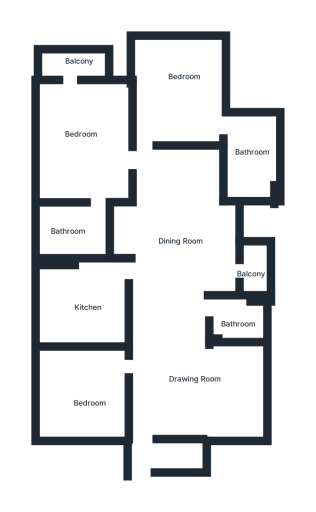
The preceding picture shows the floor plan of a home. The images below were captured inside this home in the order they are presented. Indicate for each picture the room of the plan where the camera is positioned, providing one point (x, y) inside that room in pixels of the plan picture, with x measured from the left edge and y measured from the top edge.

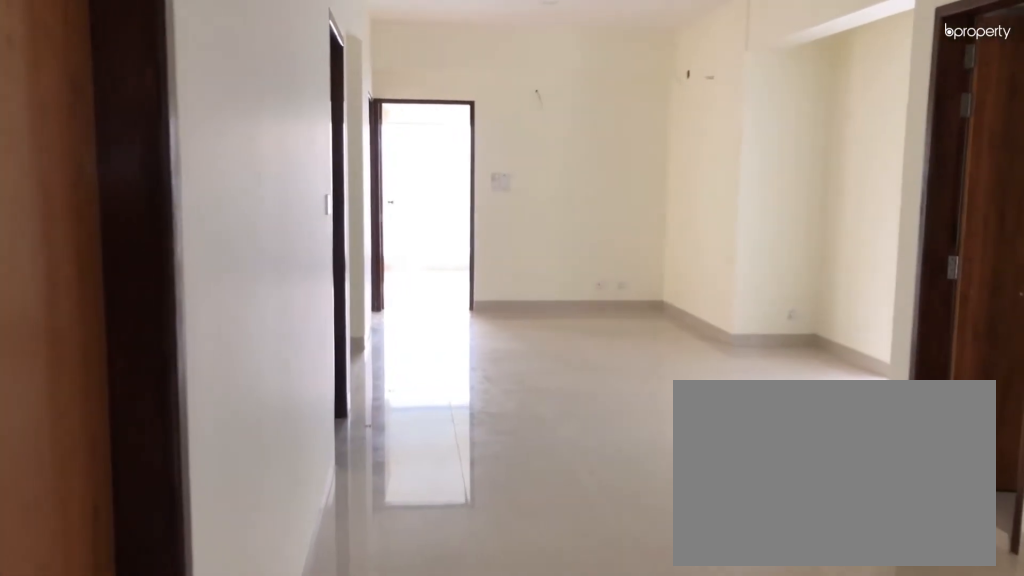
(172, 378)
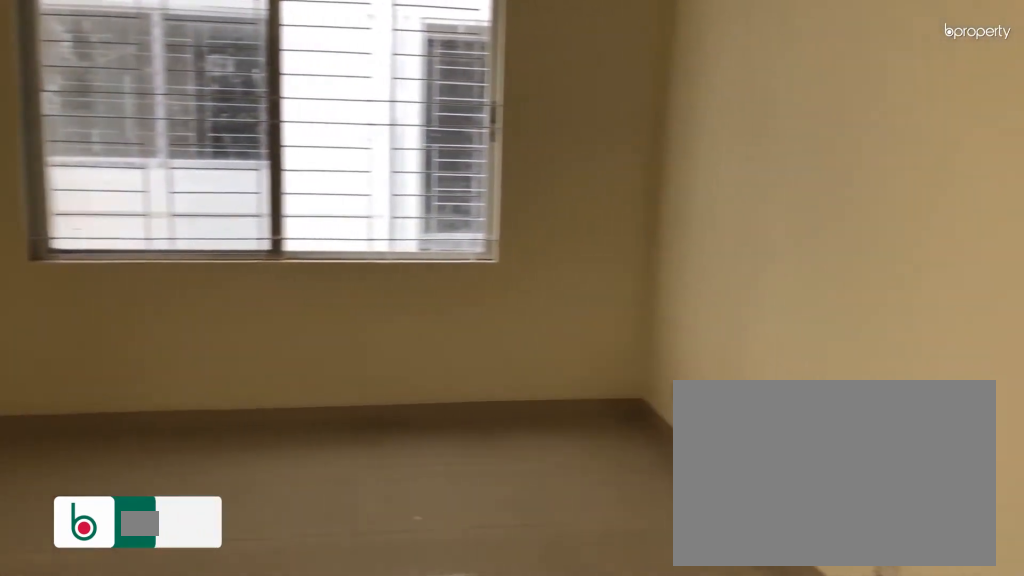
(172, 378)
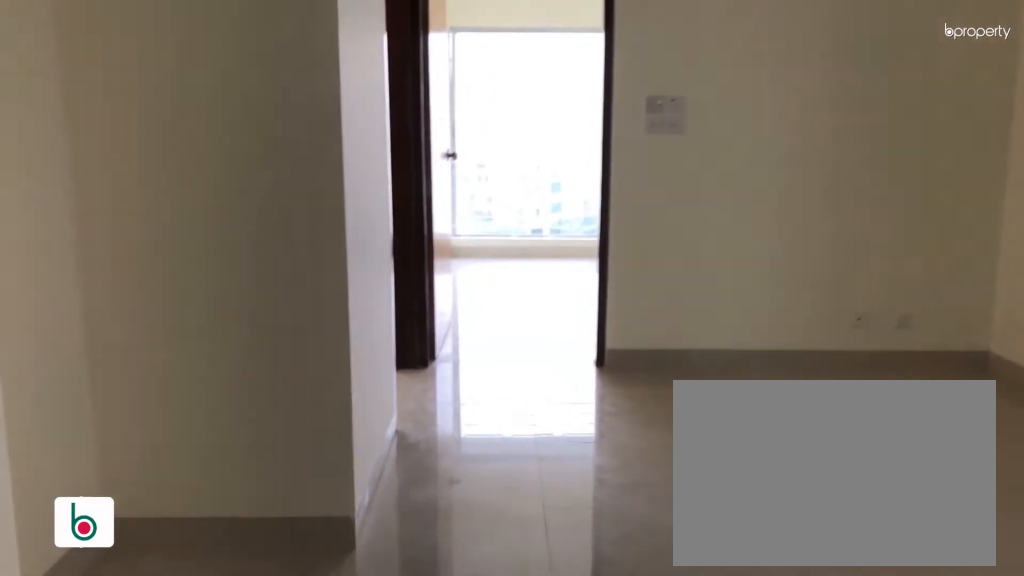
(172, 256)
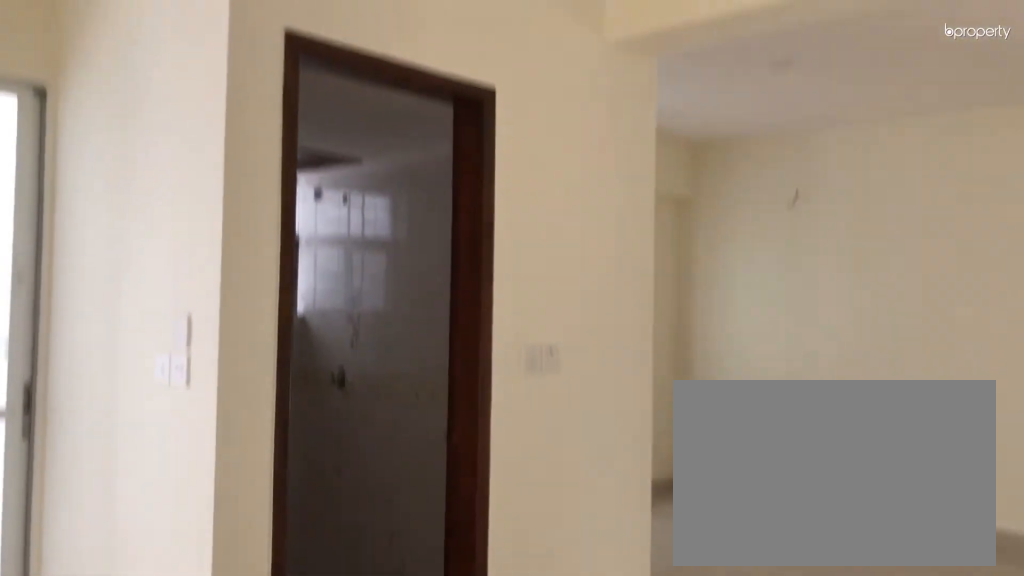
(172, 256)
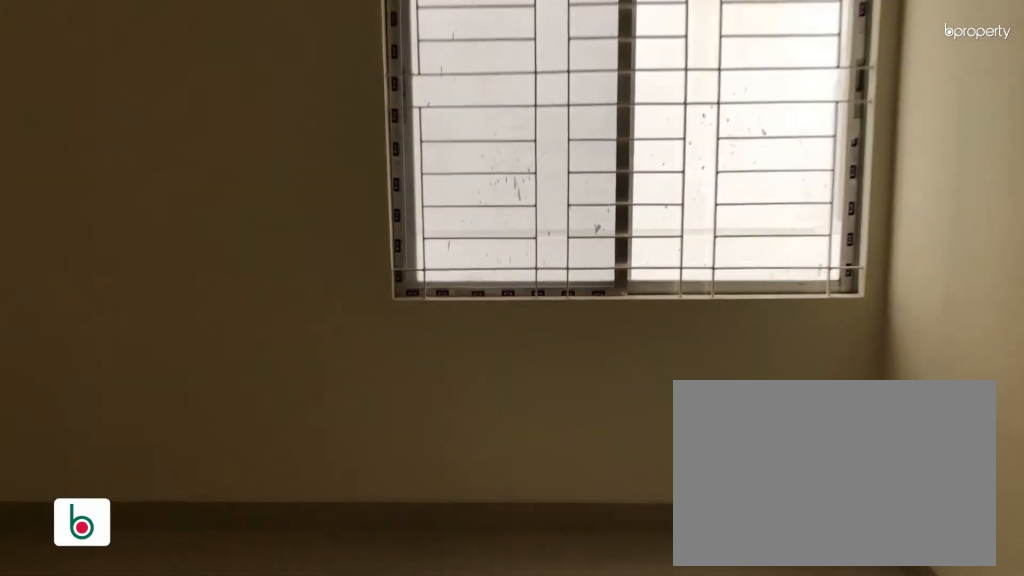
(94, 387)
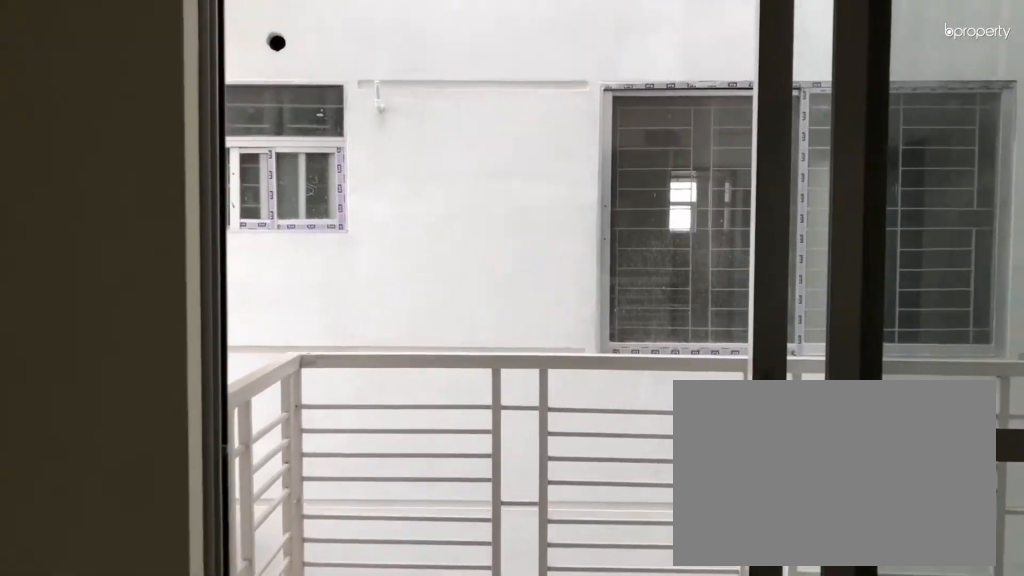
(258, 268)
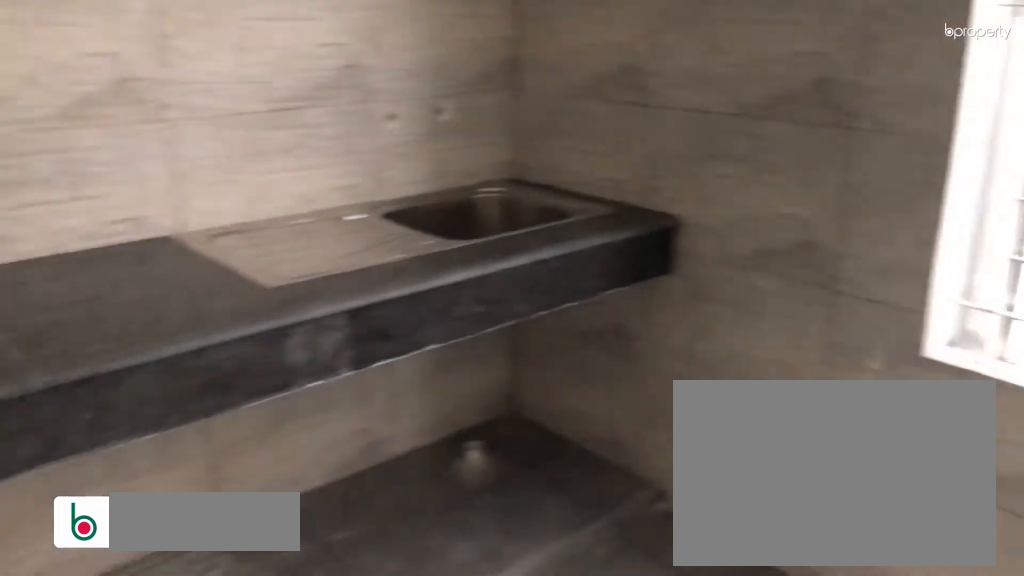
(87, 304)
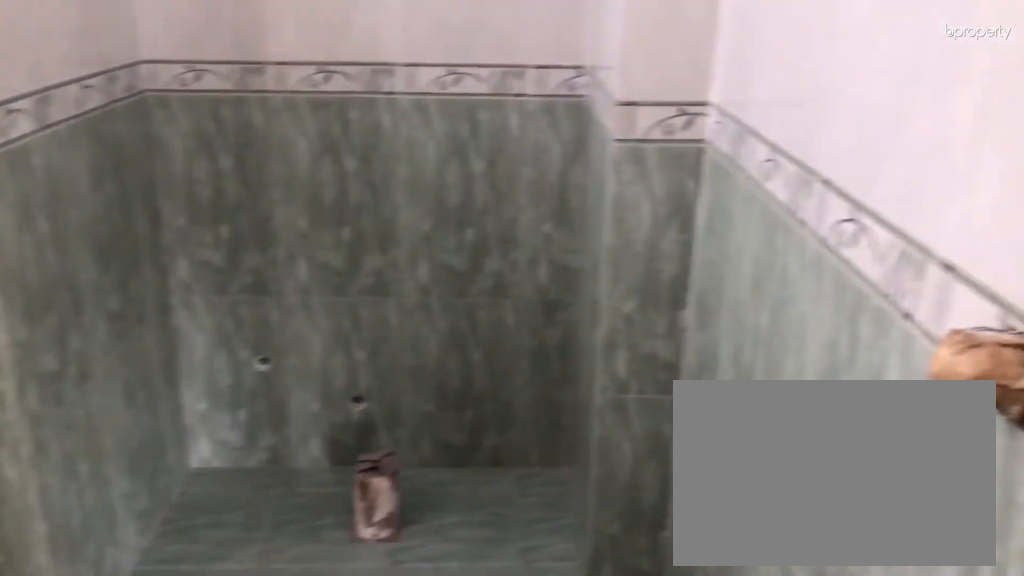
(250, 142)
